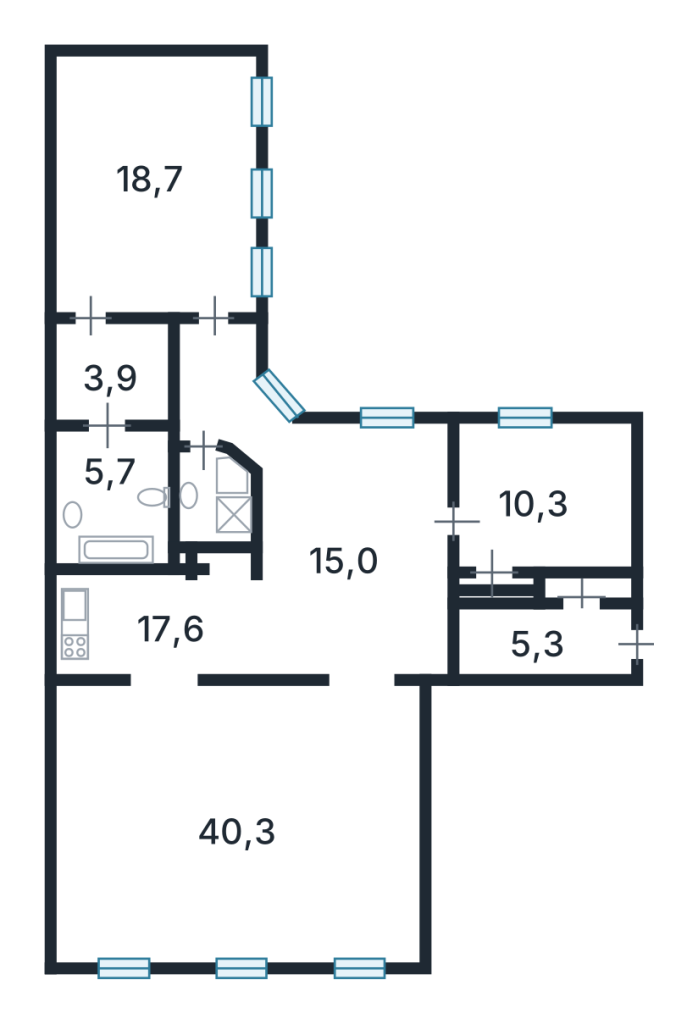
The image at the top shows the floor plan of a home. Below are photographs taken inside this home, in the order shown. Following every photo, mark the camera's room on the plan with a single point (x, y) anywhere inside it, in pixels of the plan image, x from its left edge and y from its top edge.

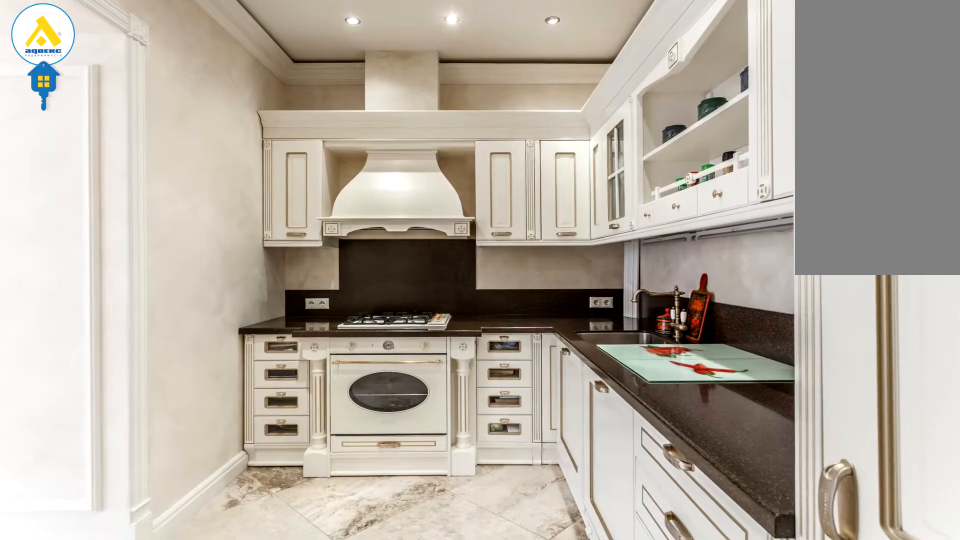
(171, 624)
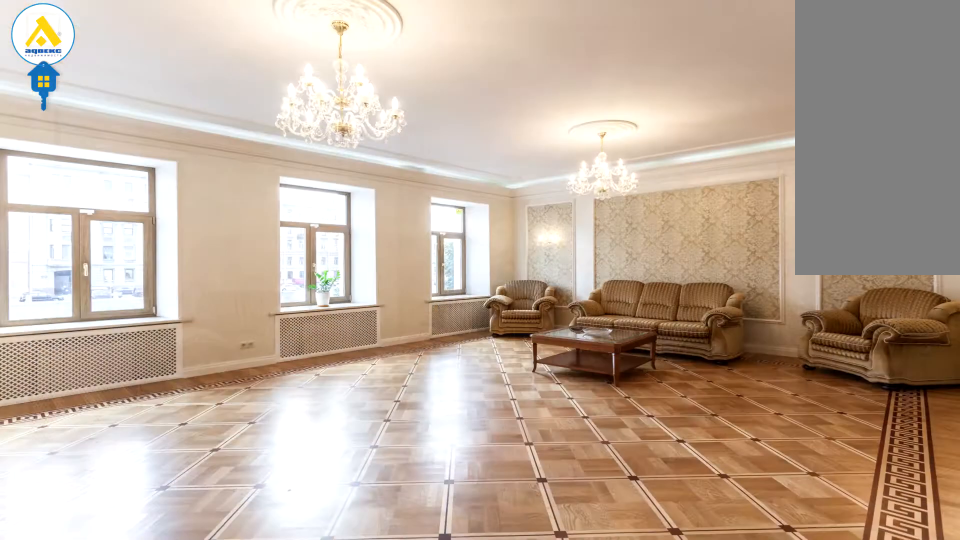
(235, 760)
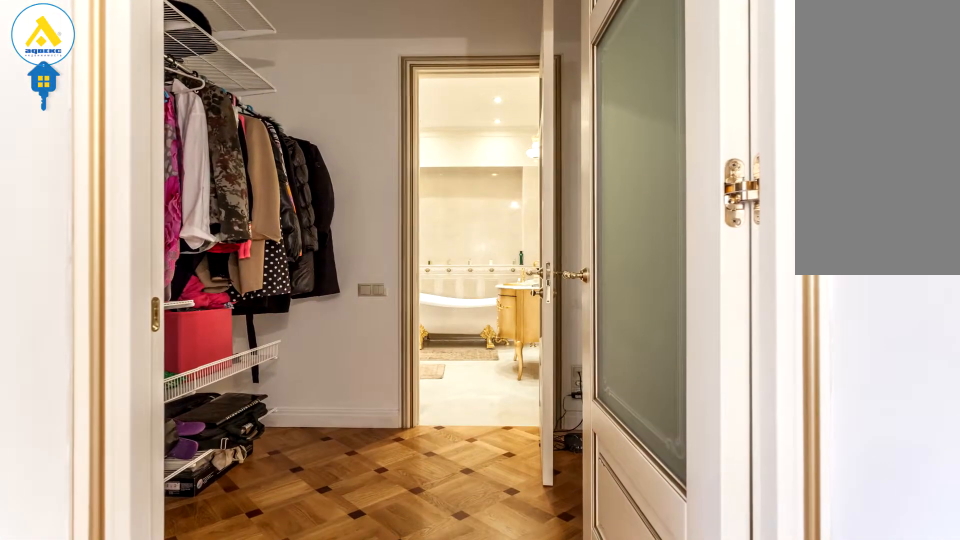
(116, 378)
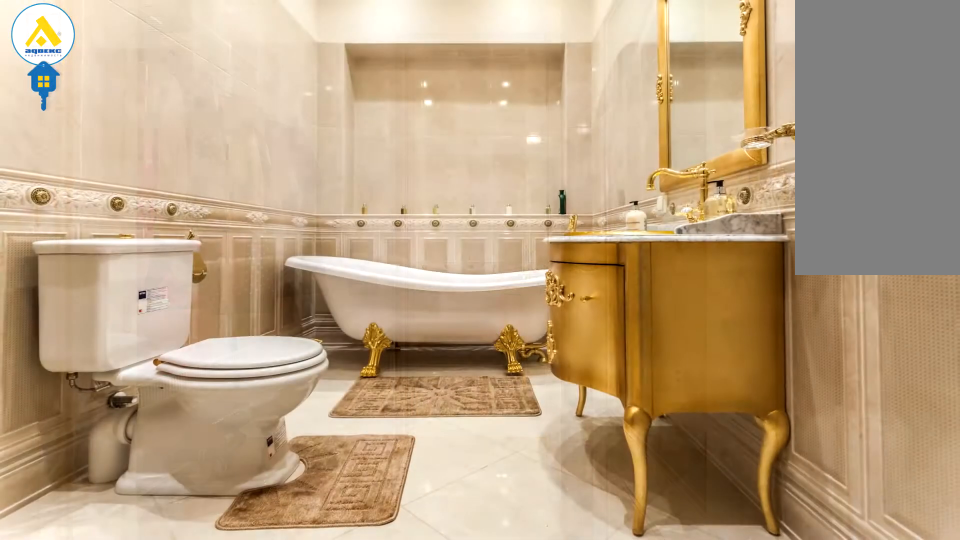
(109, 487)
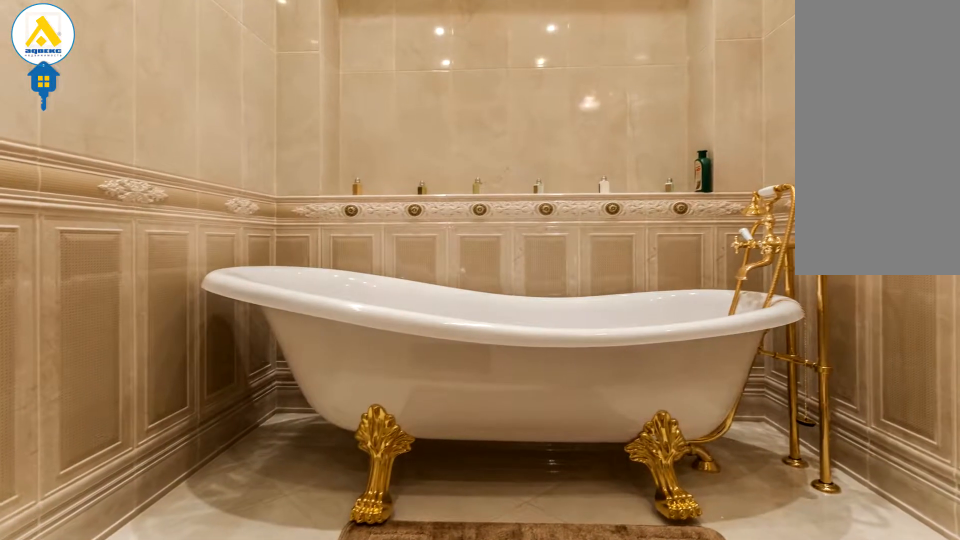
(109, 487)
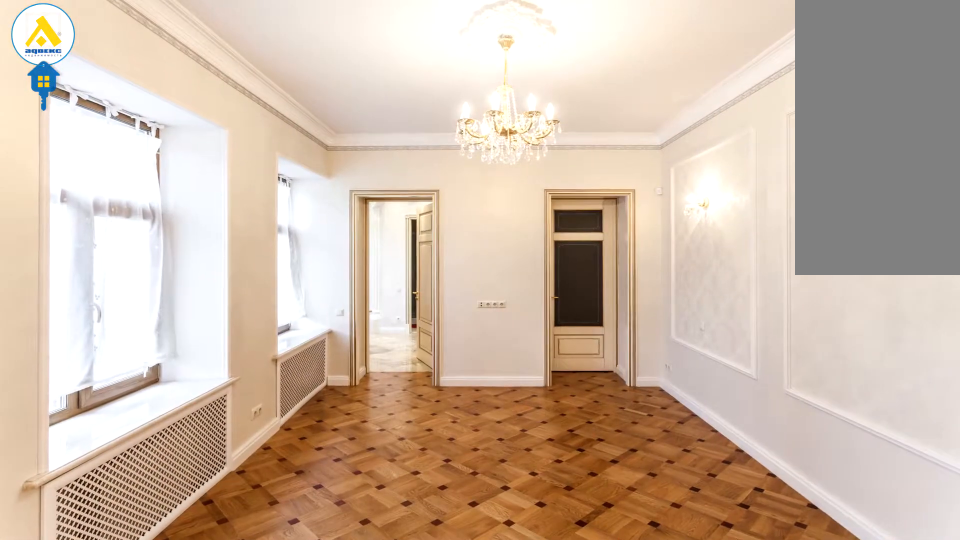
(148, 243)
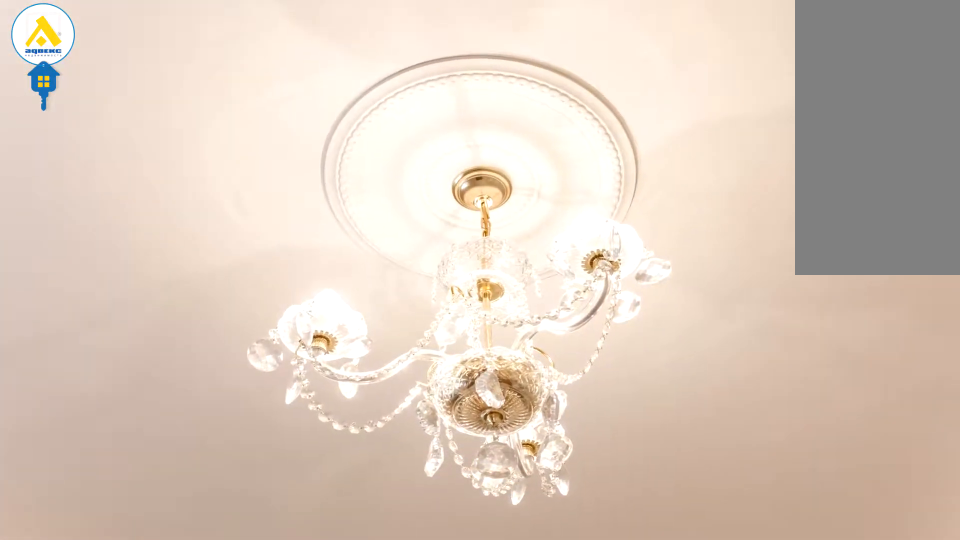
(148, 243)
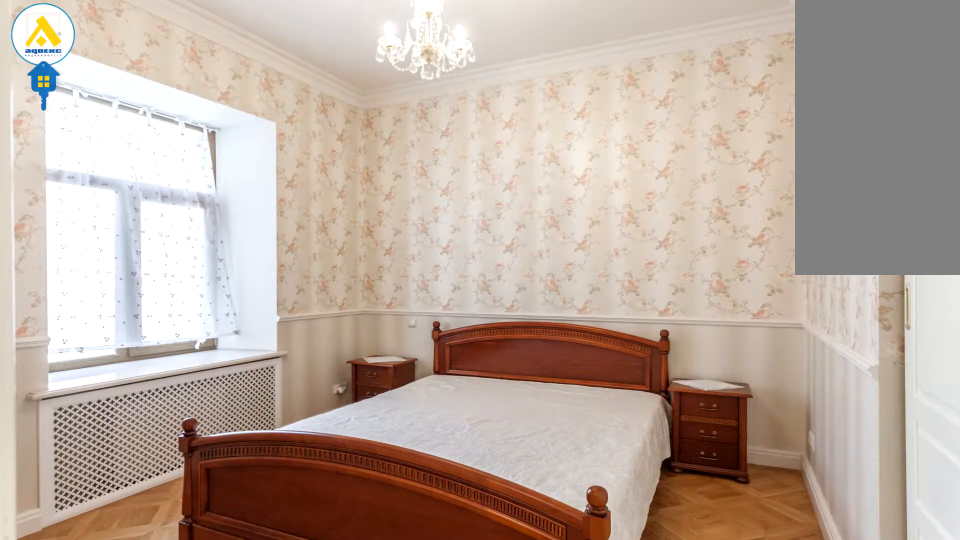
(532, 507)
